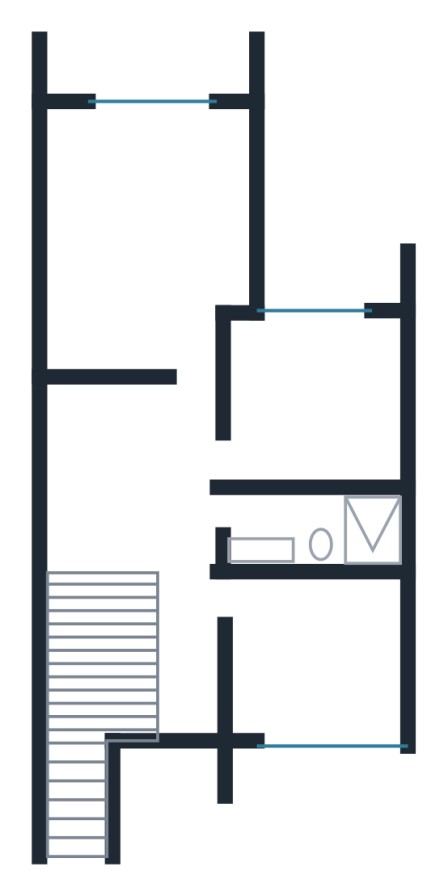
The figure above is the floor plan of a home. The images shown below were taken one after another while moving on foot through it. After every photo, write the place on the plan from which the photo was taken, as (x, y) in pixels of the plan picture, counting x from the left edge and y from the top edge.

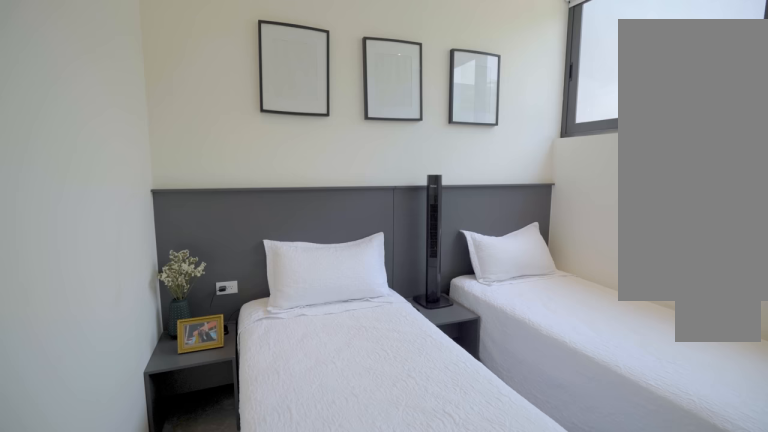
(232, 594)
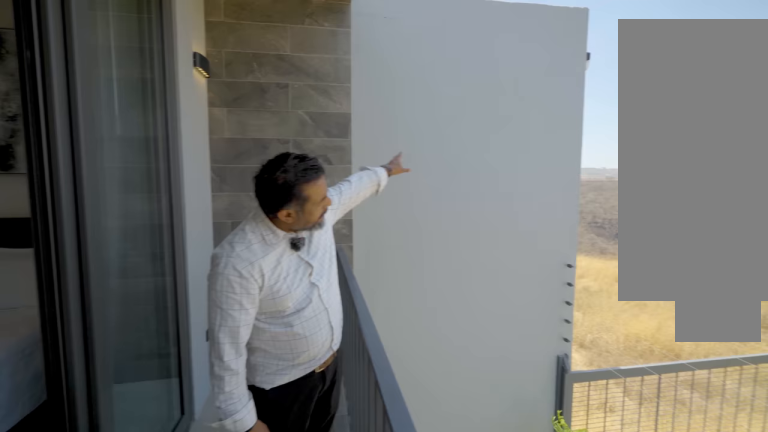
(169, 75)
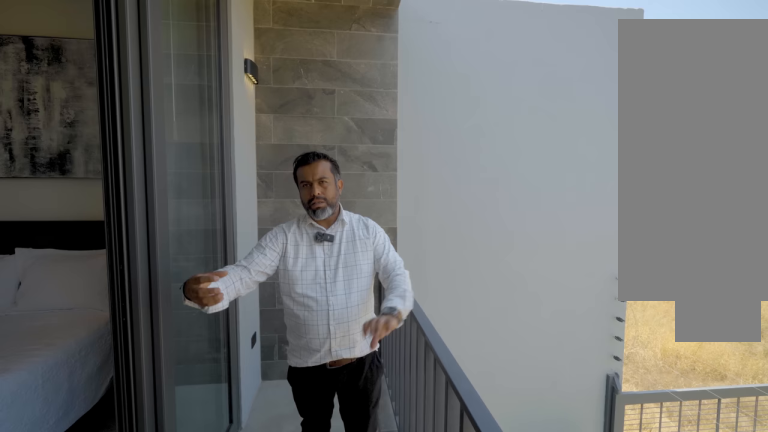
(168, 76)
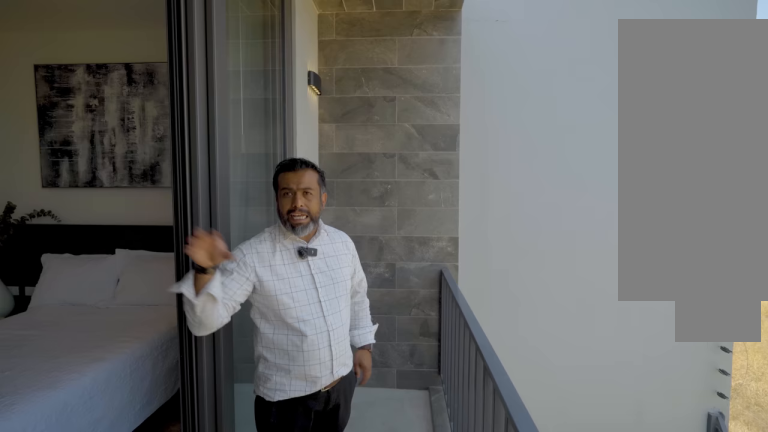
(170, 76)
